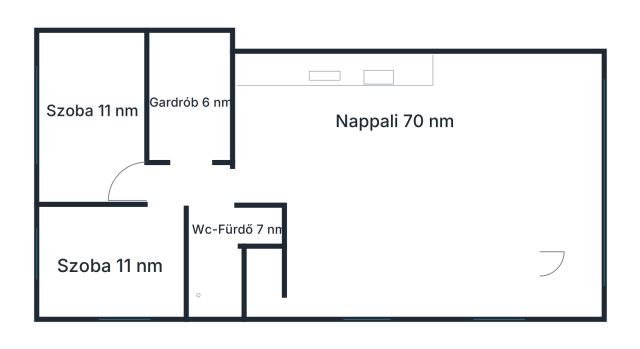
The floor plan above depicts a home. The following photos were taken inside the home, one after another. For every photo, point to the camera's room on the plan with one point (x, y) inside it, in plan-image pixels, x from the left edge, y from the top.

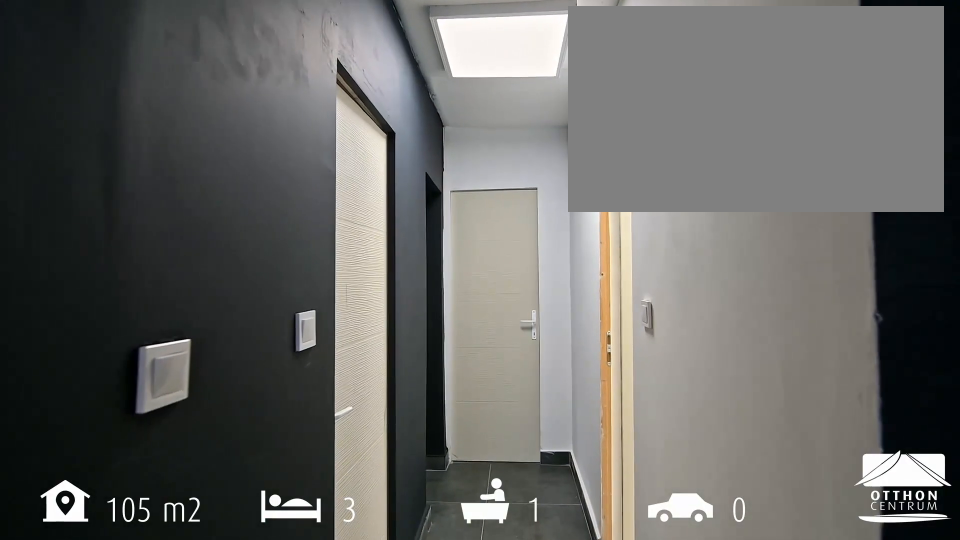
(189, 184)
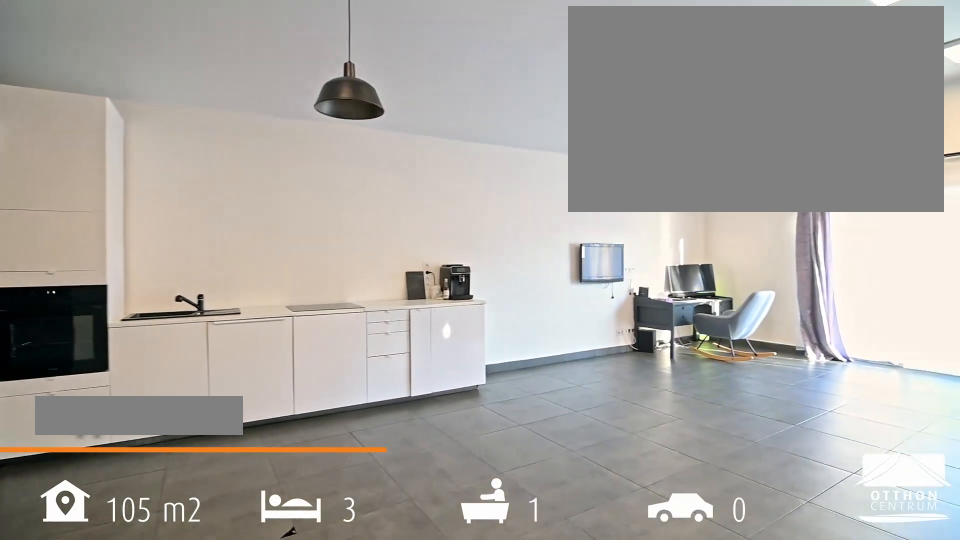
(418, 190)
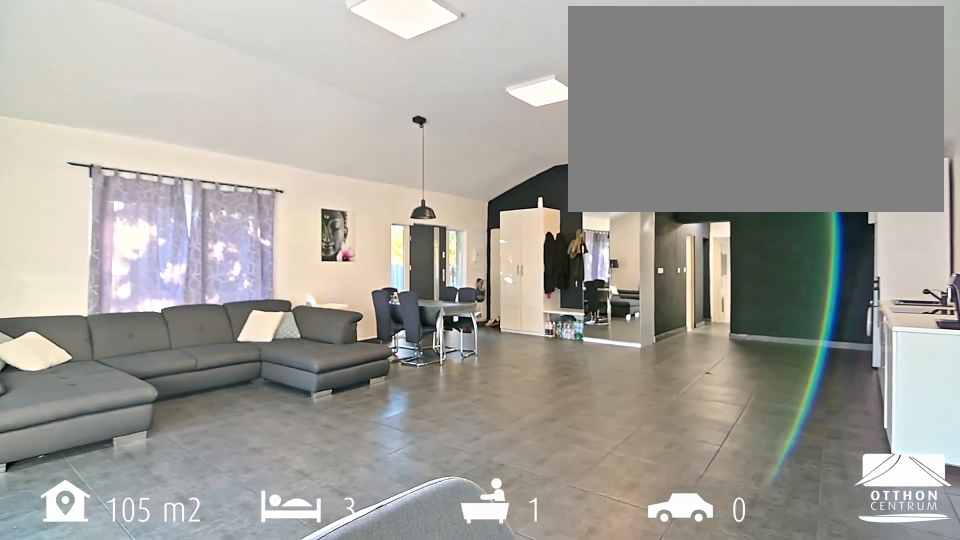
(418, 191)
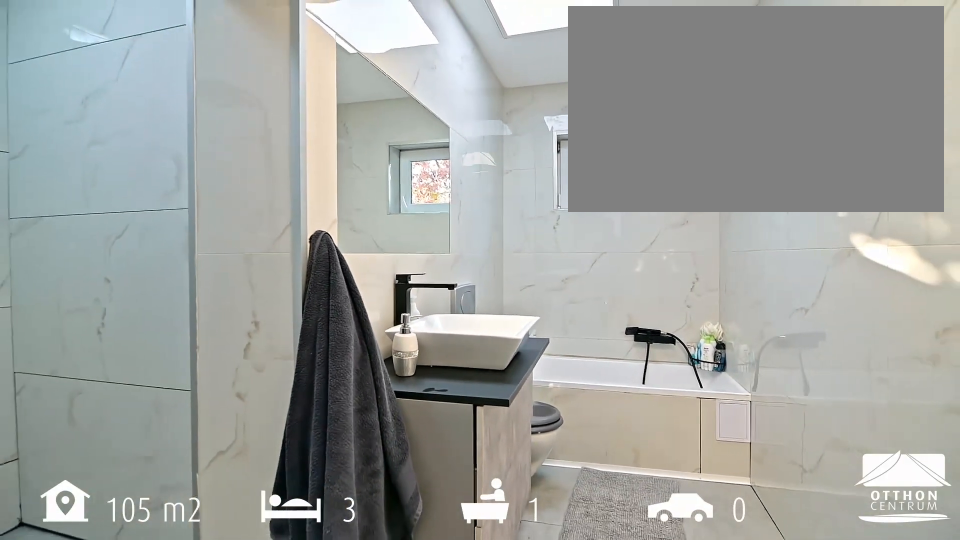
(213, 252)
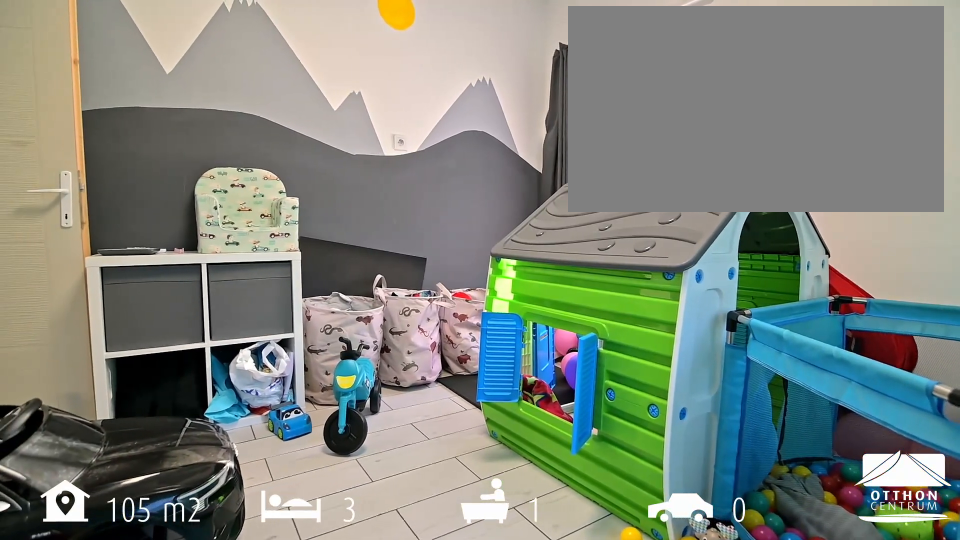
(110, 267)
